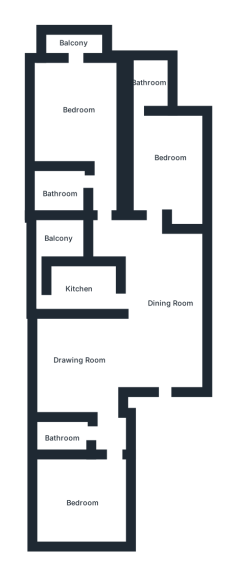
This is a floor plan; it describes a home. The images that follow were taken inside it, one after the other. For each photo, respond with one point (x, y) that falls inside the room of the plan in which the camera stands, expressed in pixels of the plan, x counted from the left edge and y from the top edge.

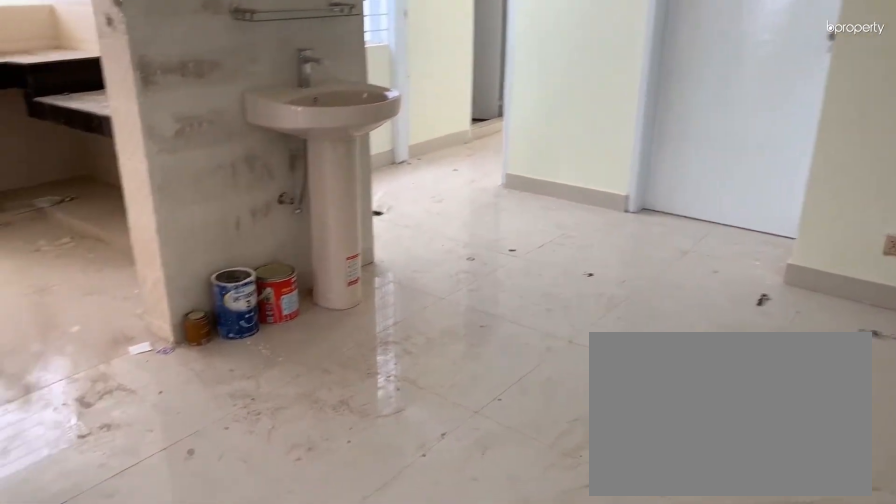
(162, 295)
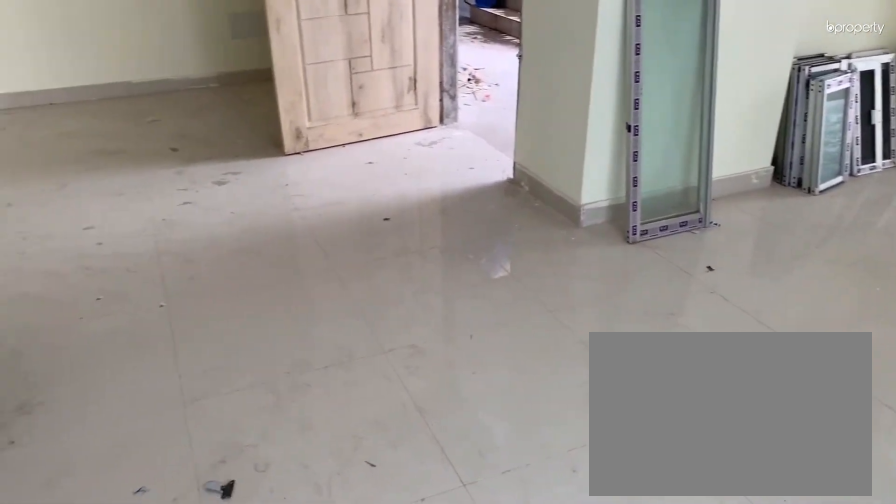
(75, 356)
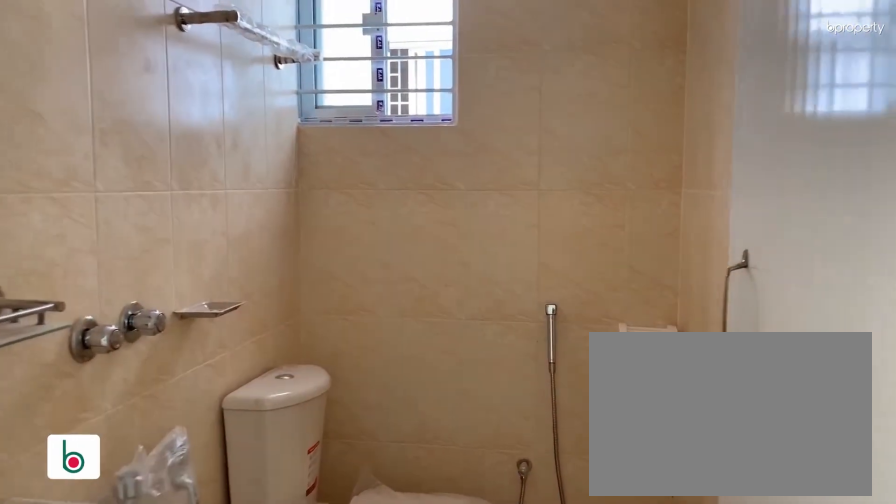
(66, 433)
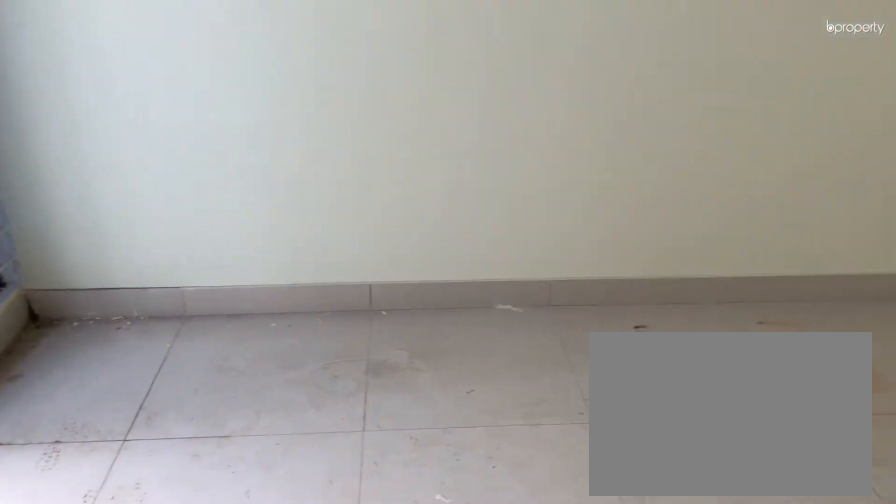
(161, 164)
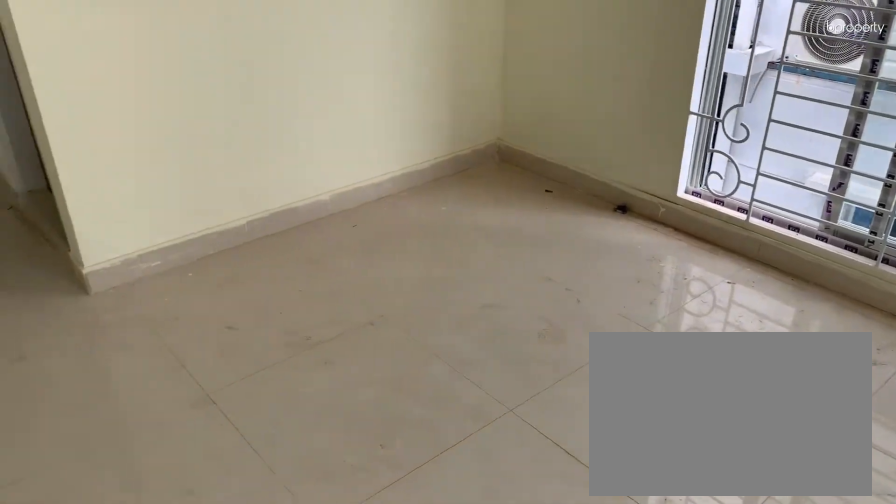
(72, 103)
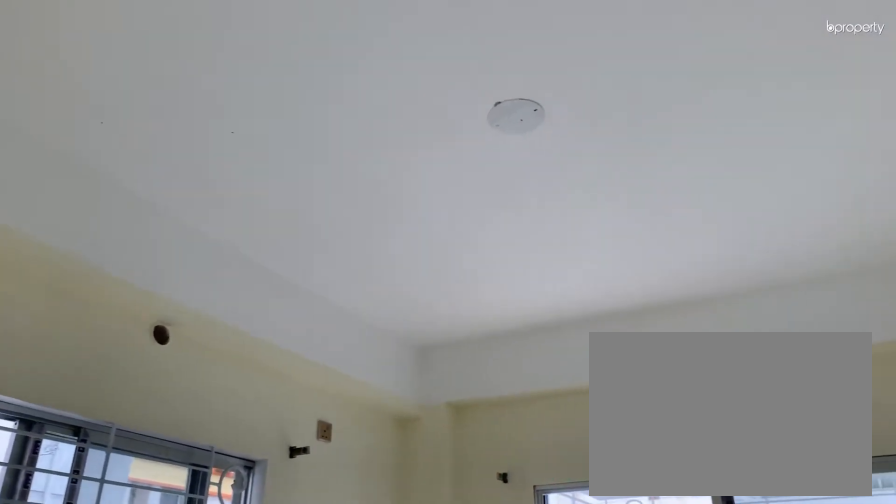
(72, 103)
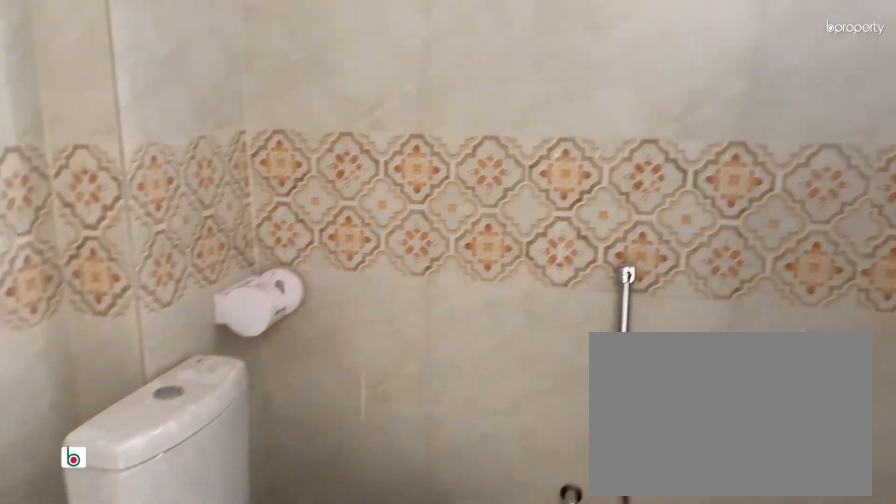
(60, 191)
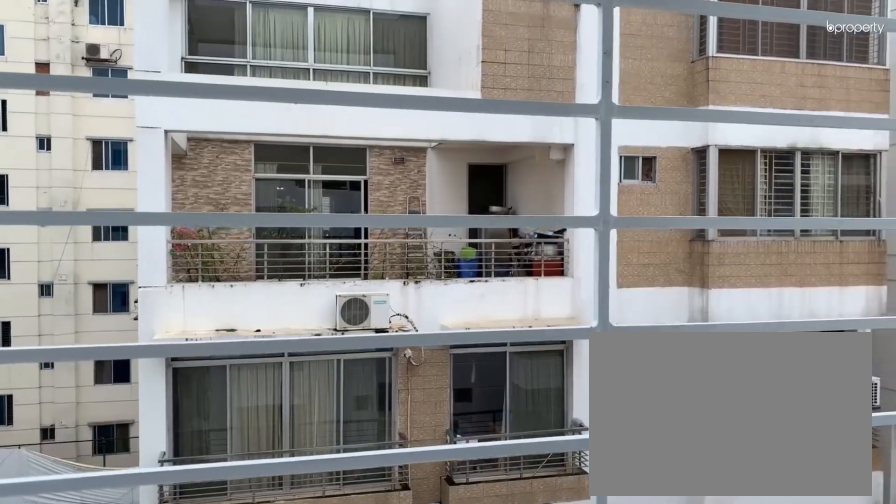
(74, 39)
